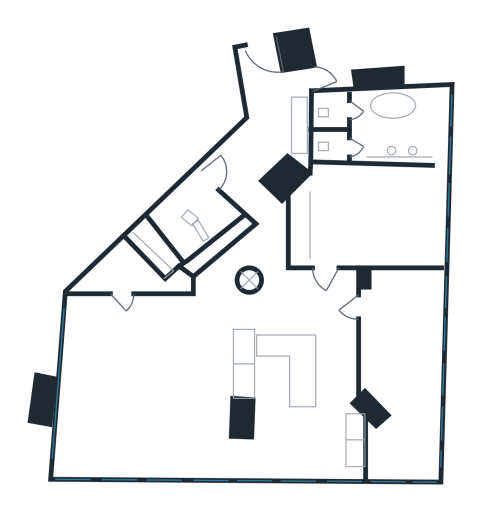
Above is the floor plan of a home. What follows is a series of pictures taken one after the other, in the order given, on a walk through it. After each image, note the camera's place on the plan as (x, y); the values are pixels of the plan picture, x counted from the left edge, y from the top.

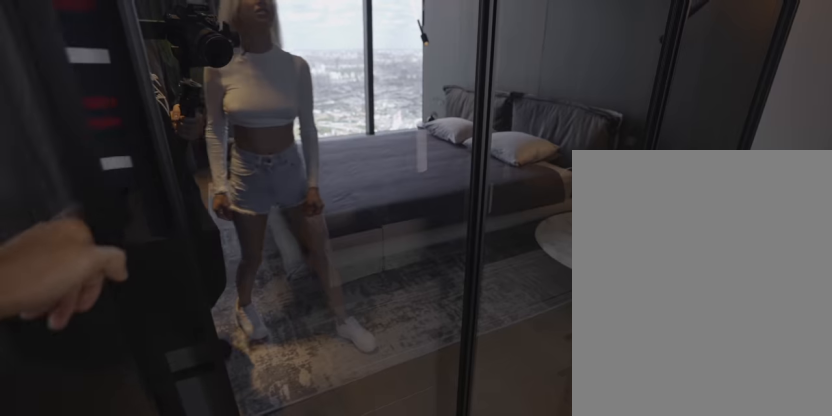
(321, 244)
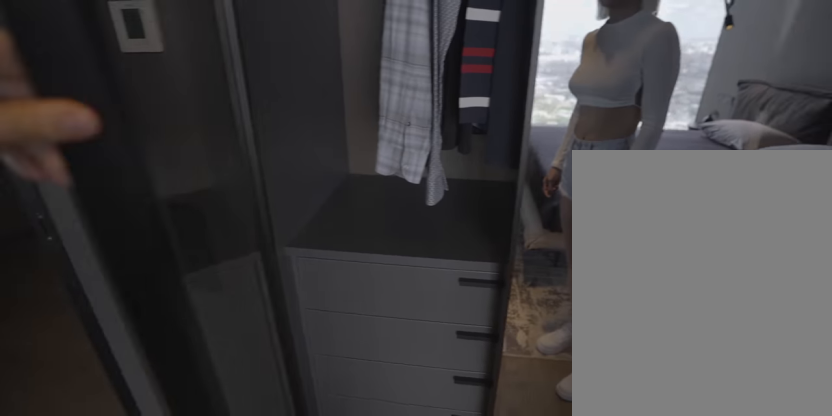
(321, 246)
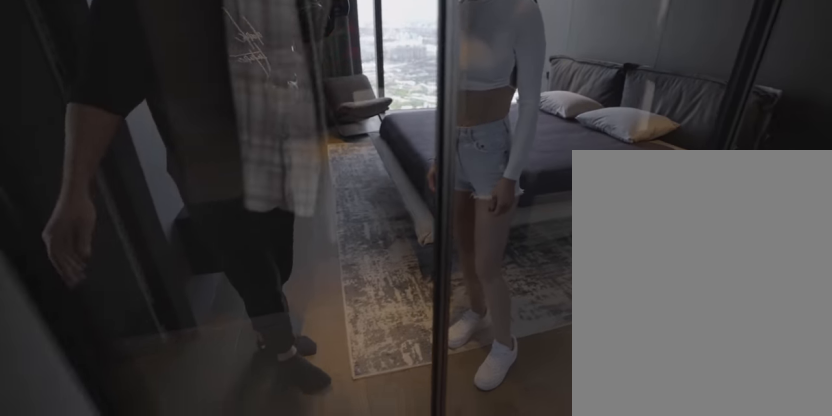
(323, 246)
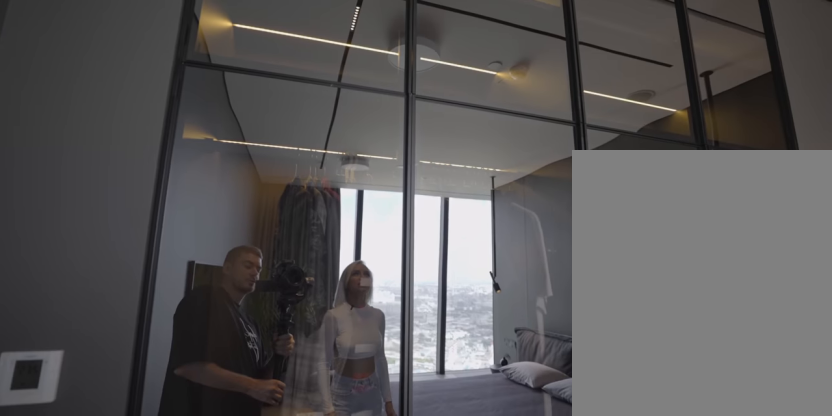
(323, 246)
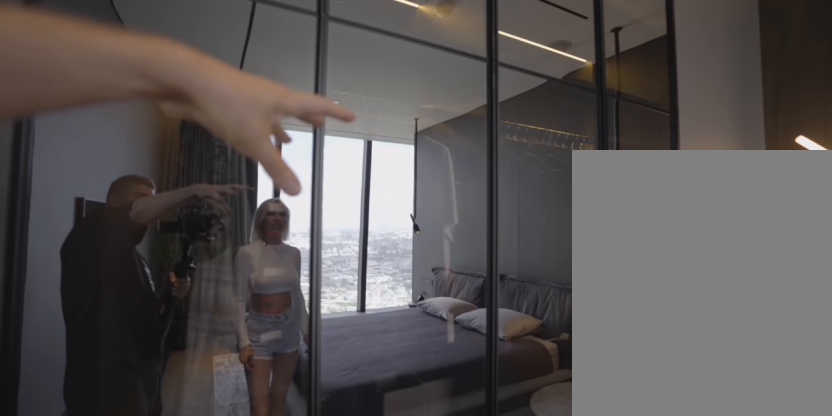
(323, 246)
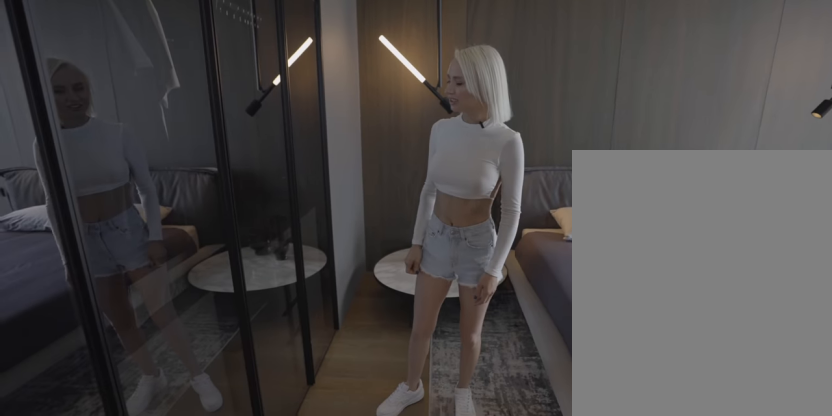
(330, 225)
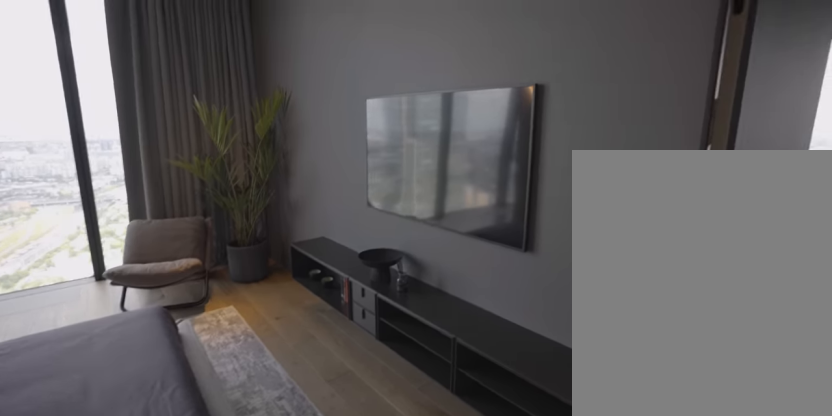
(330, 217)
